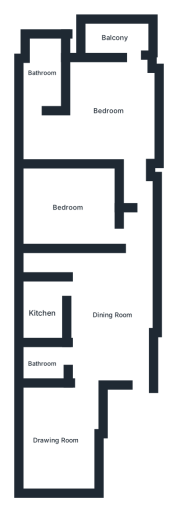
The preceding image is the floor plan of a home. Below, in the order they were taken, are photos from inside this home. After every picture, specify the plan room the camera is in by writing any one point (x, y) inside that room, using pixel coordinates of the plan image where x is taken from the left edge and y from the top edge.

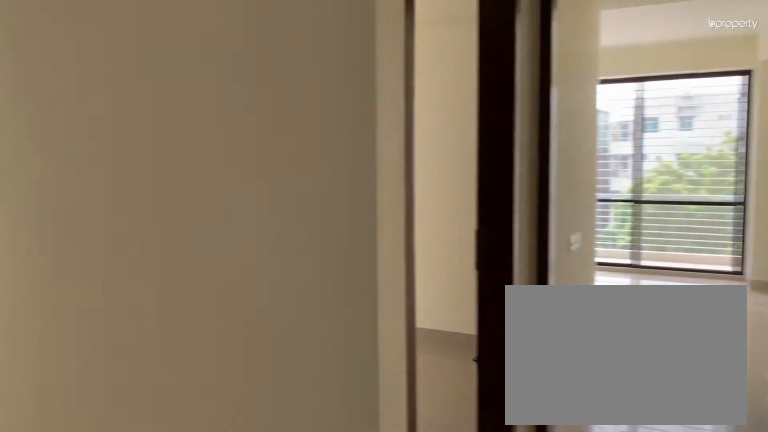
(112, 310)
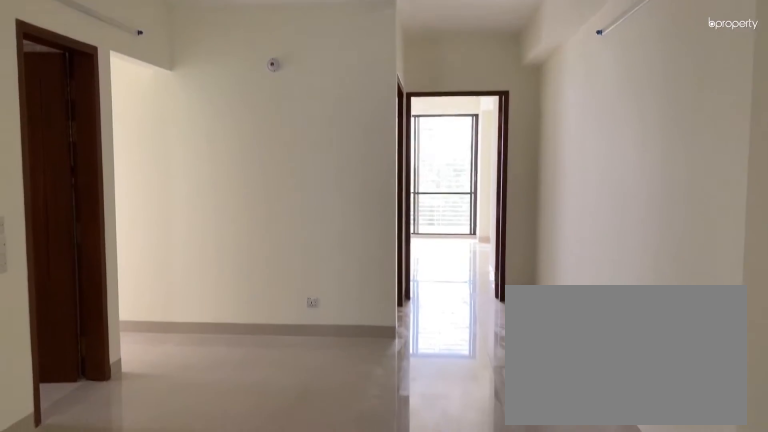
(112, 310)
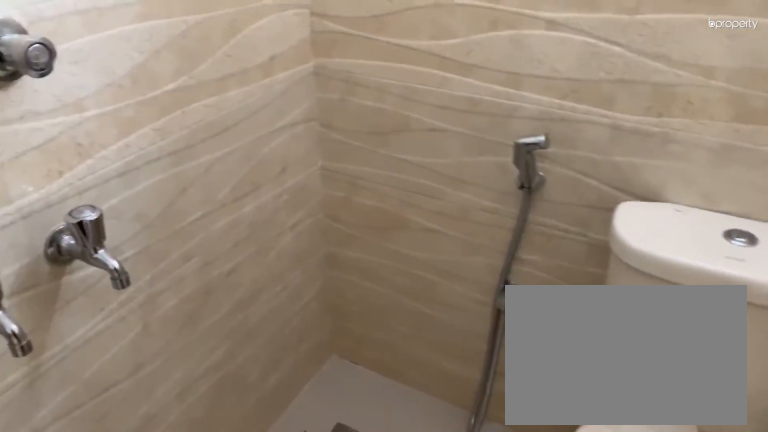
(43, 362)
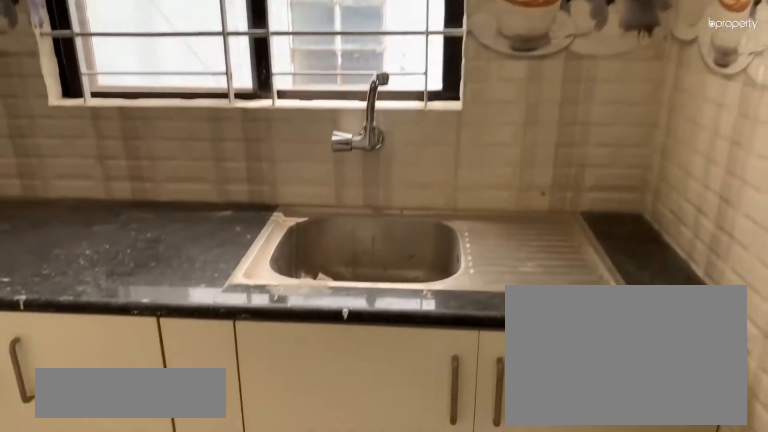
(42, 310)
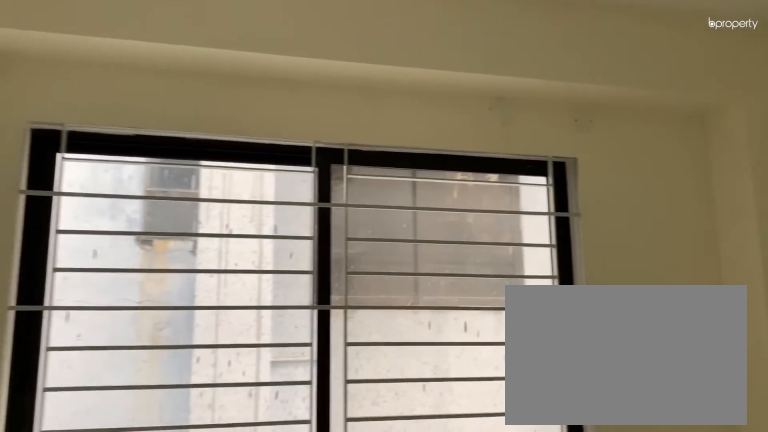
(68, 207)
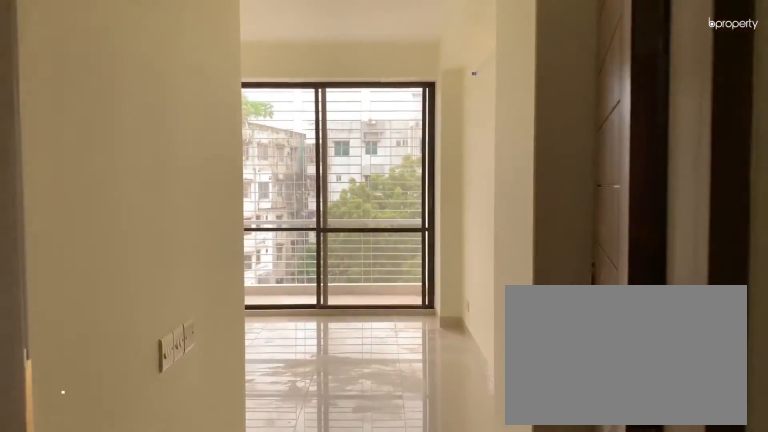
(105, 108)
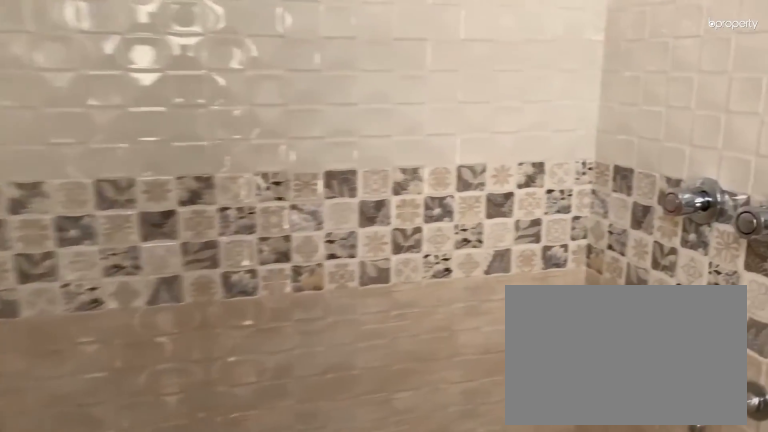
(40, 72)
